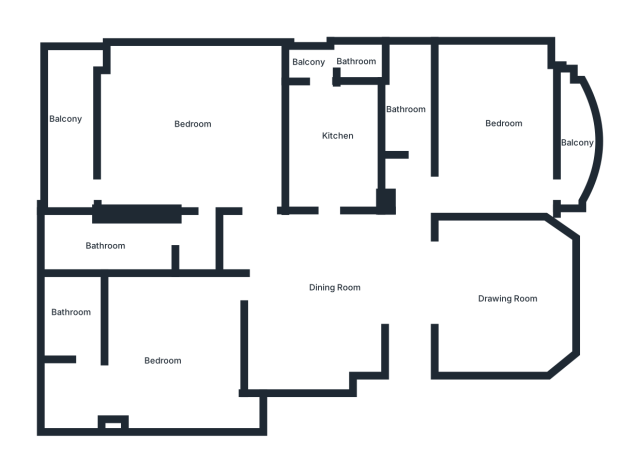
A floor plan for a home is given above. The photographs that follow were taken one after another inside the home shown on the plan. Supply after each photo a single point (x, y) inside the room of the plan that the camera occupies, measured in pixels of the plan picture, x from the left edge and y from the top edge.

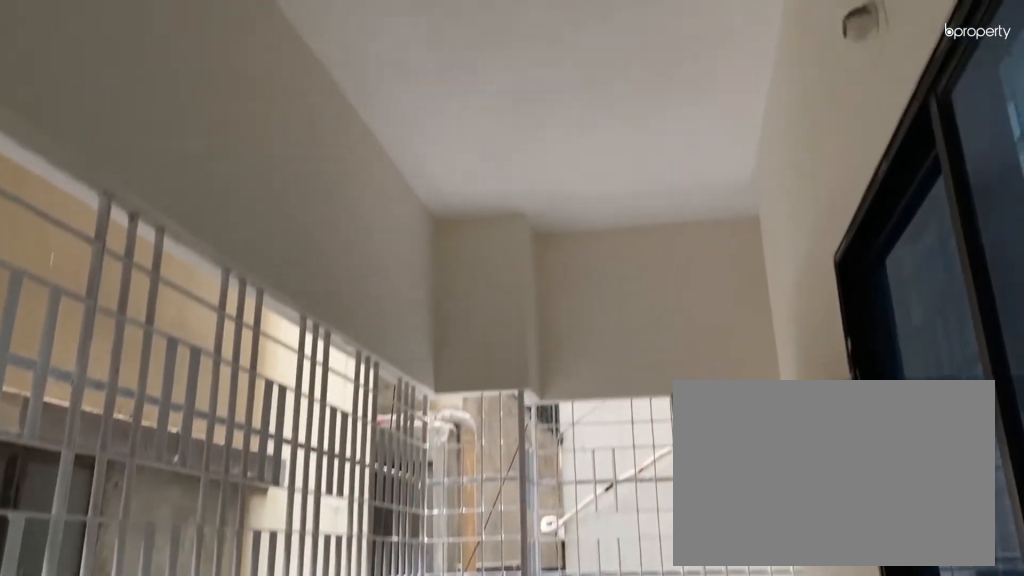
(68, 115)
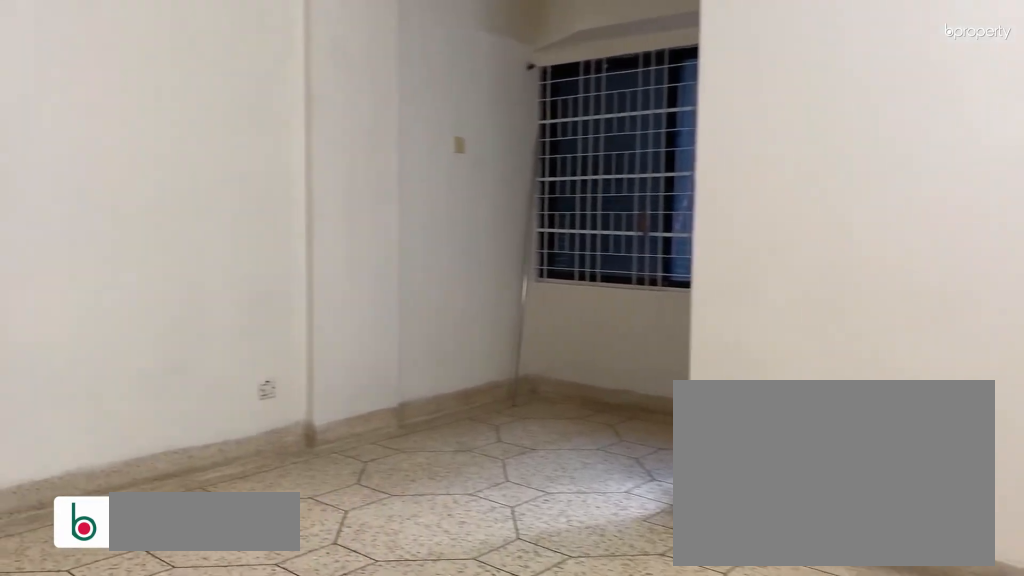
(173, 363)
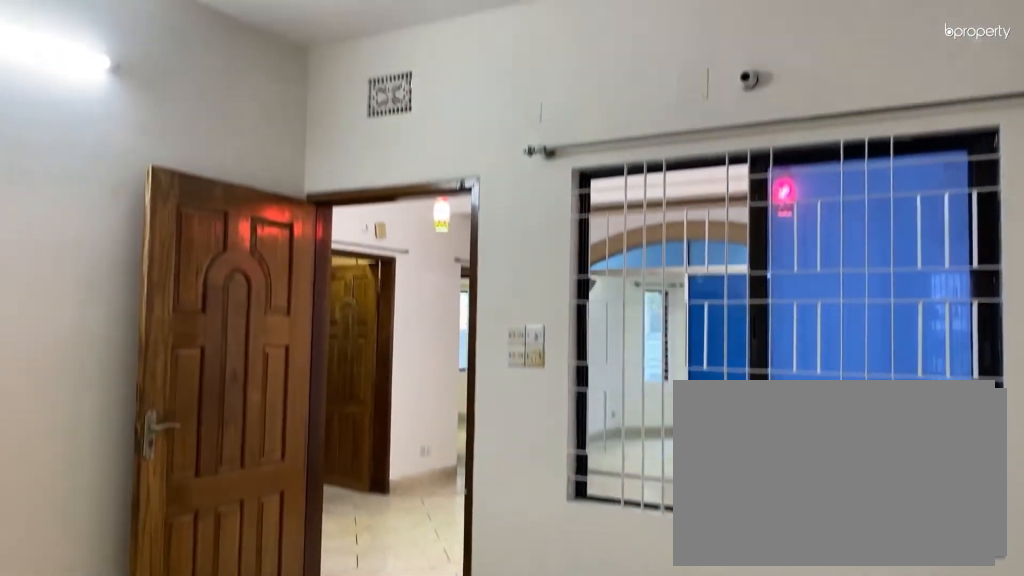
(173, 363)
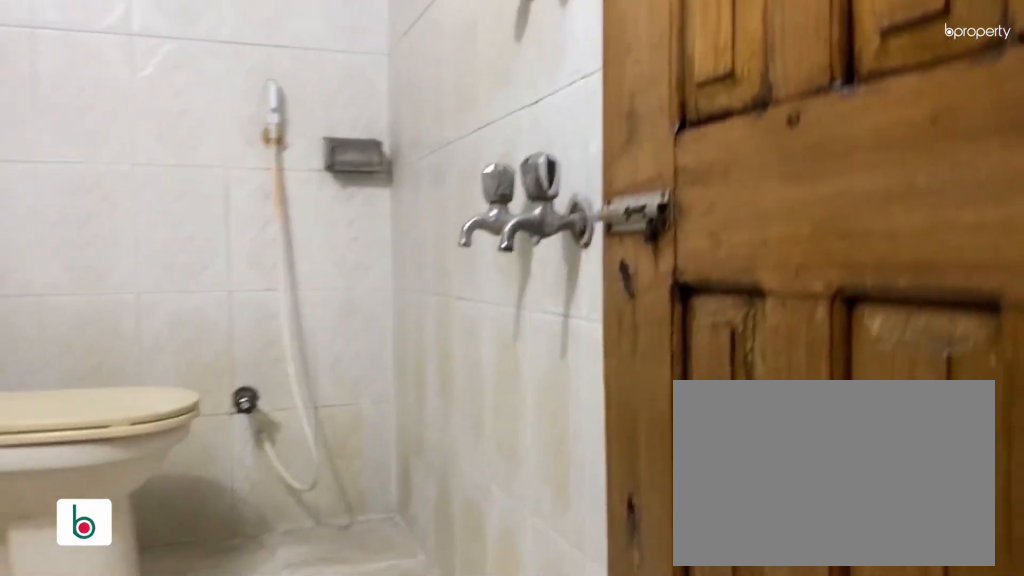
(71, 316)
